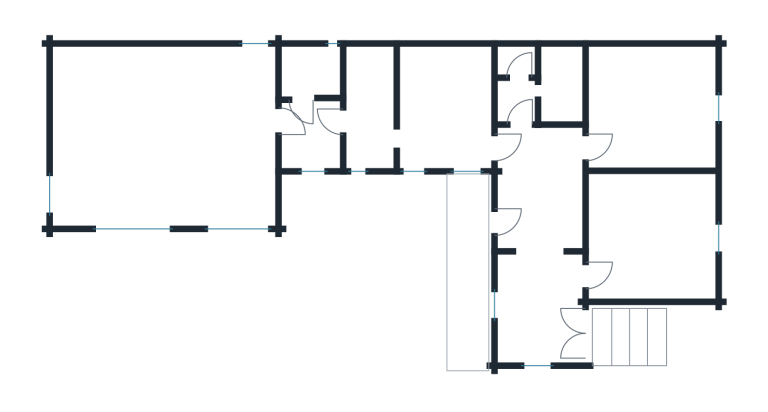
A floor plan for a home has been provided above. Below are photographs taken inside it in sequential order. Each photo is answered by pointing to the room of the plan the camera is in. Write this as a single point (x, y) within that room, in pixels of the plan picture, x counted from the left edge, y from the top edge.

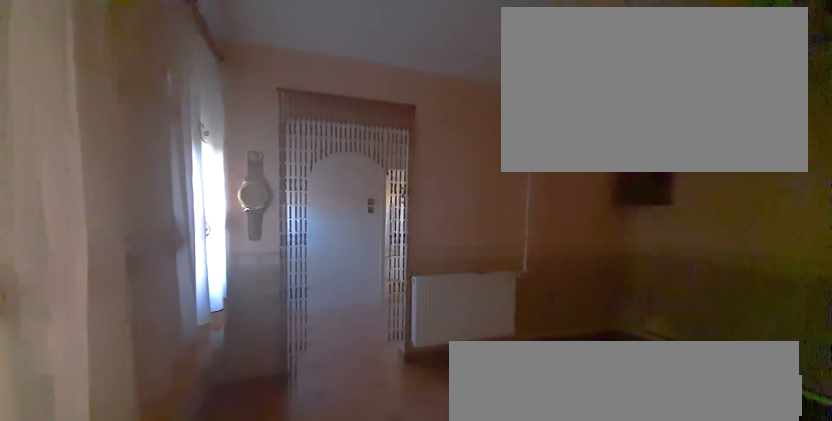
(446, 107)
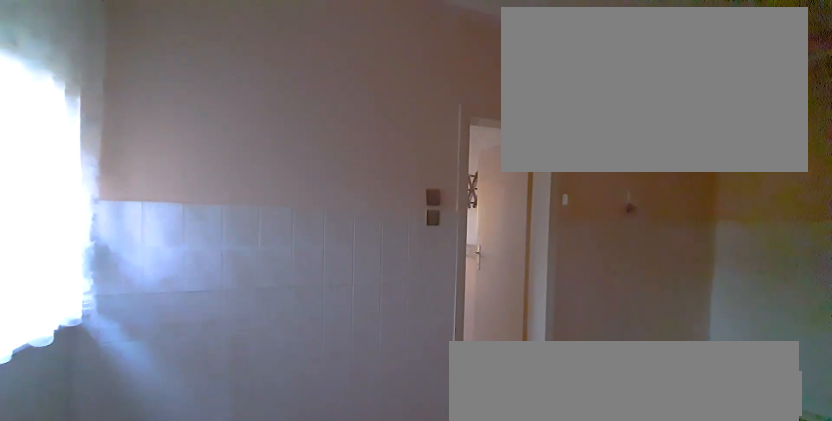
(369, 107)
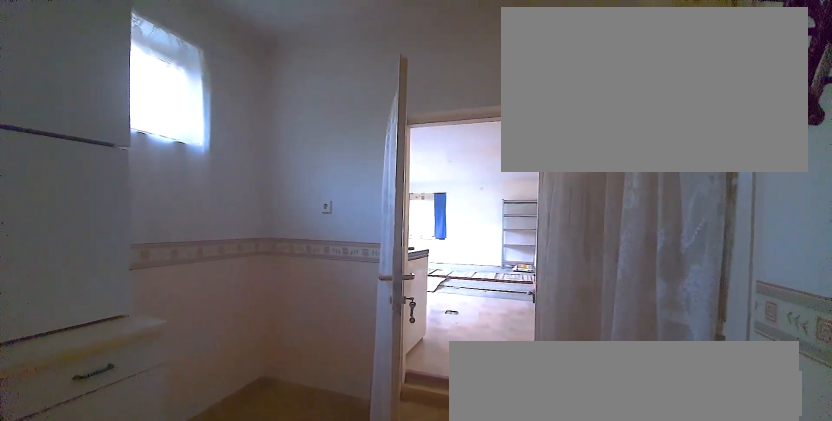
(309, 138)
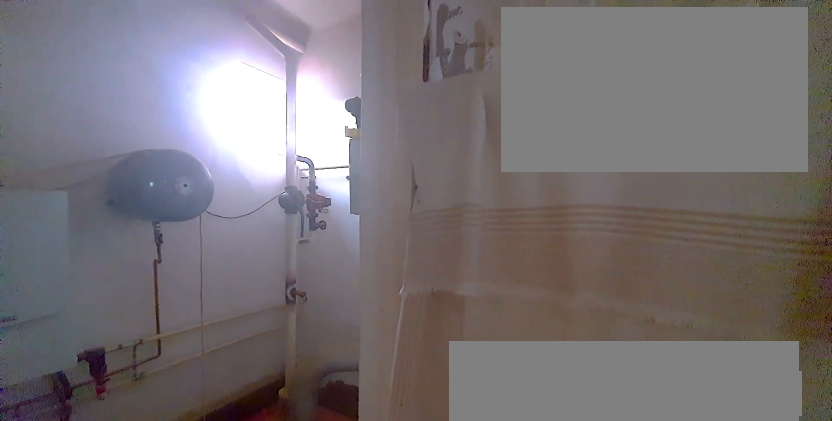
(309, 76)
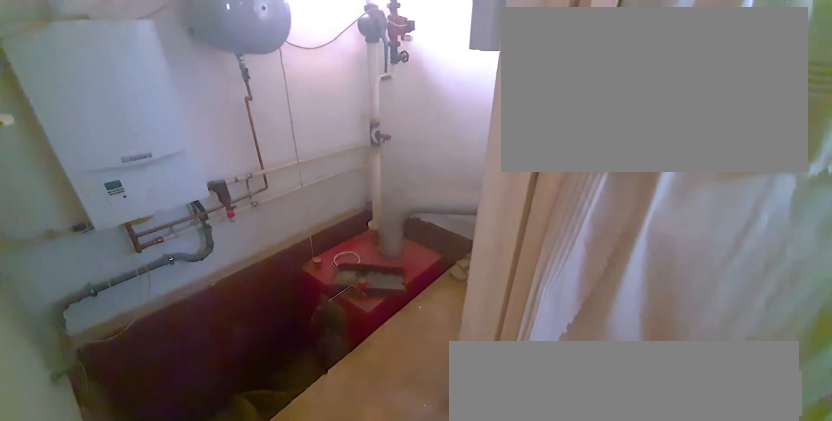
(309, 76)
